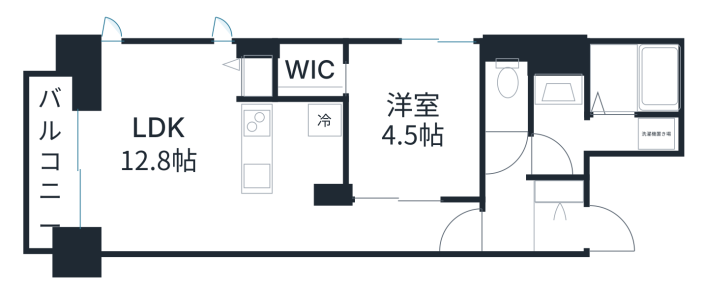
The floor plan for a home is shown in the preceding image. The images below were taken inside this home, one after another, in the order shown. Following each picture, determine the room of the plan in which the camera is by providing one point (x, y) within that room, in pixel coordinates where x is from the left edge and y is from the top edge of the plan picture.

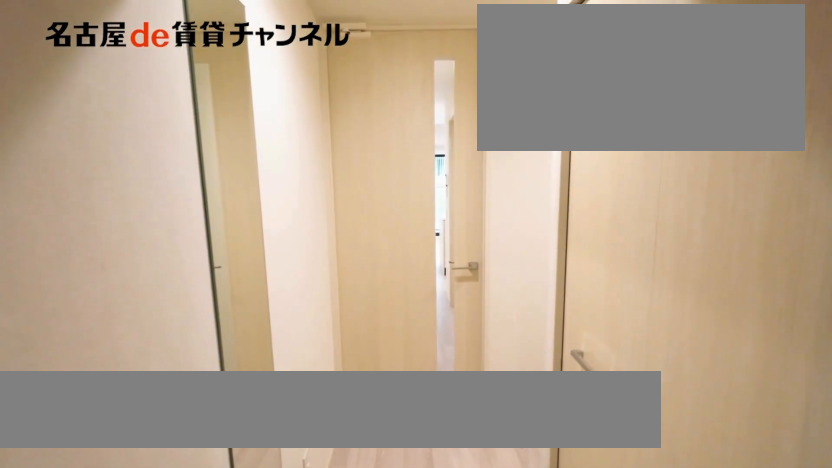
(560, 188)
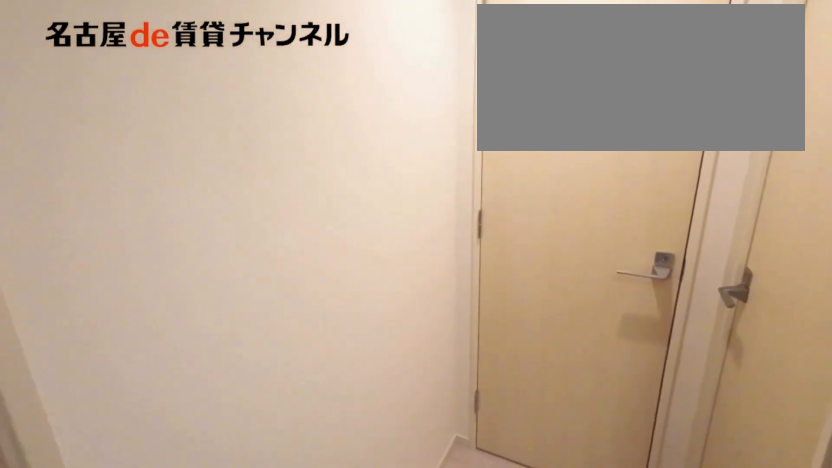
(560, 188)
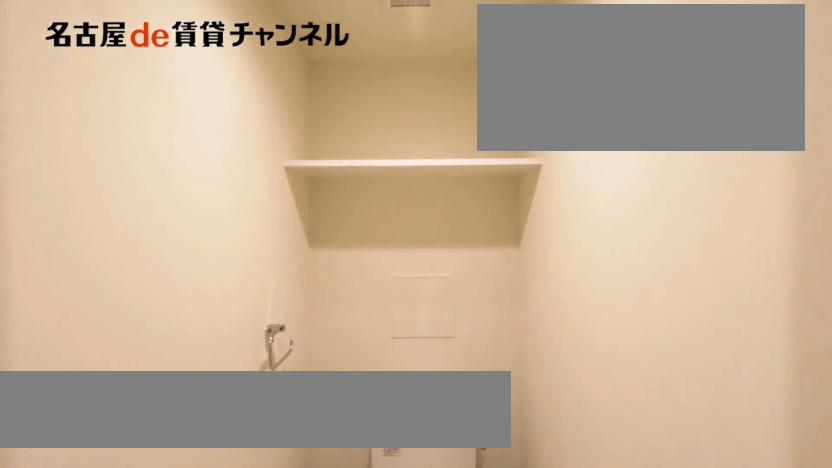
(508, 86)
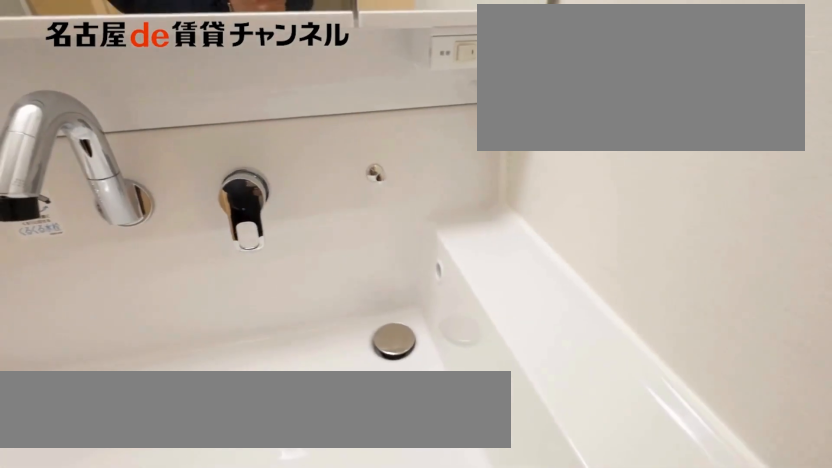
(600, 135)
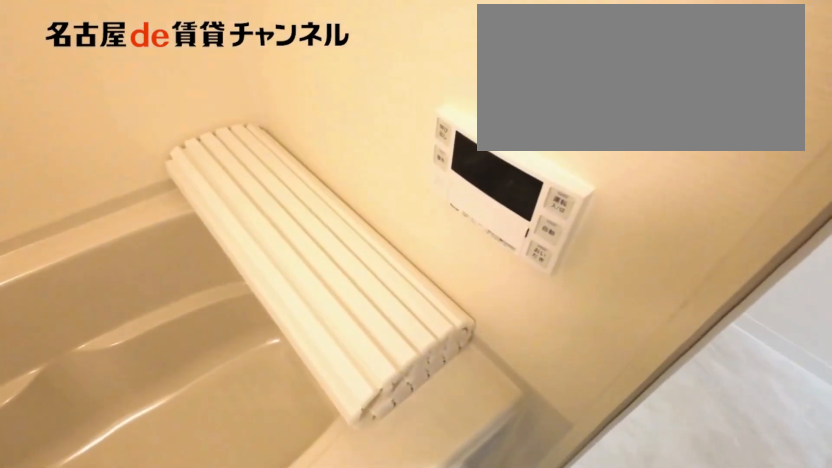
(599, 103)
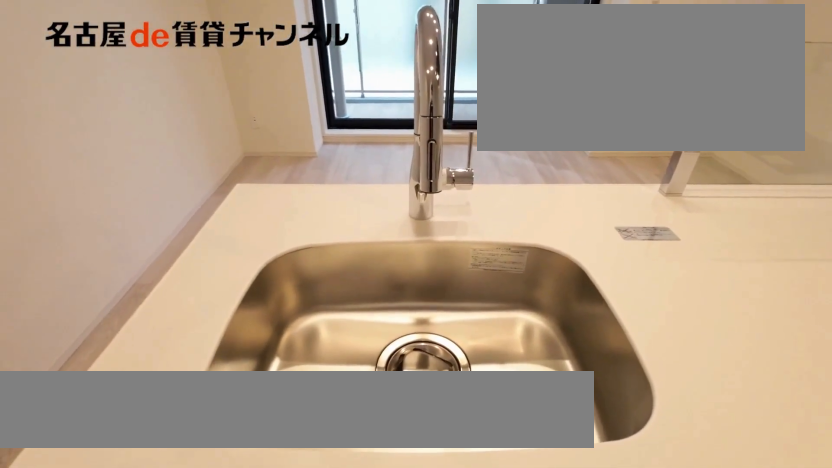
(294, 150)
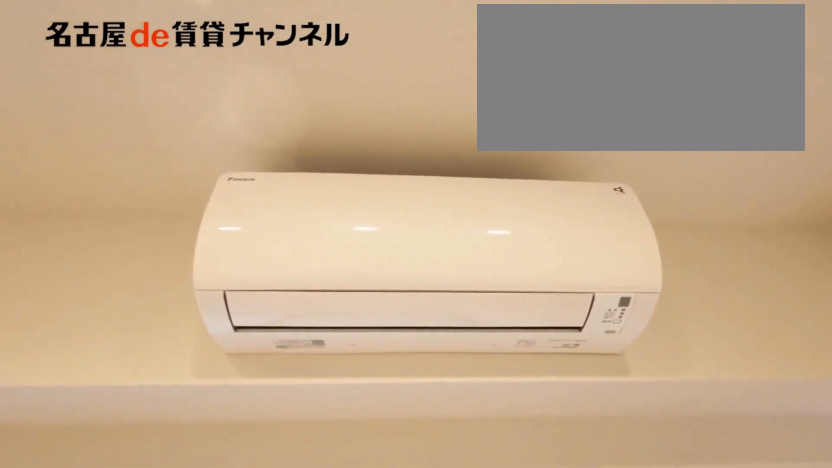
(158, 147)
